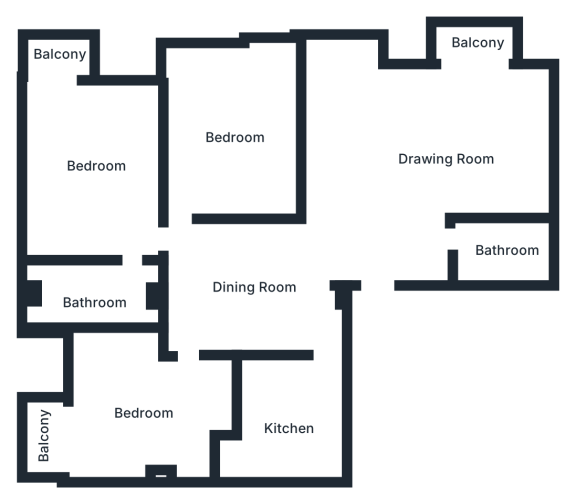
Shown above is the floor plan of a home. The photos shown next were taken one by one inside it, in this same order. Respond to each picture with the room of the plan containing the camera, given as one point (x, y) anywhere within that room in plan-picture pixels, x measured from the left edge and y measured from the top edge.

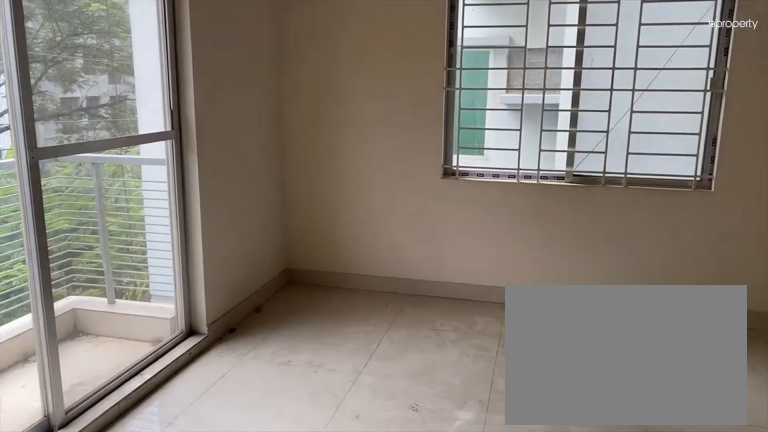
(443, 155)
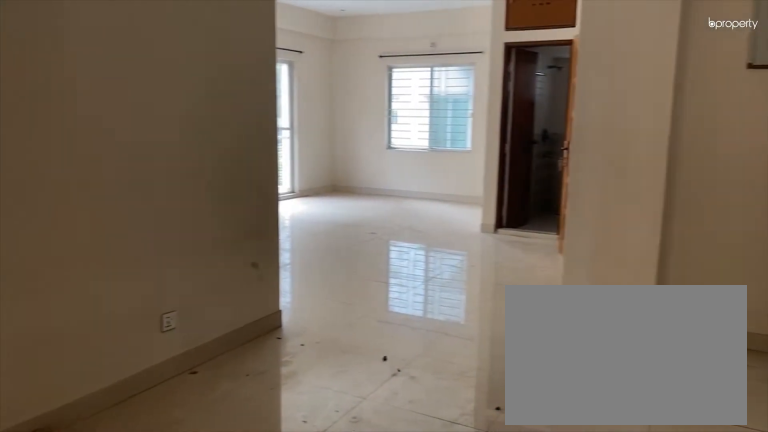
(257, 285)
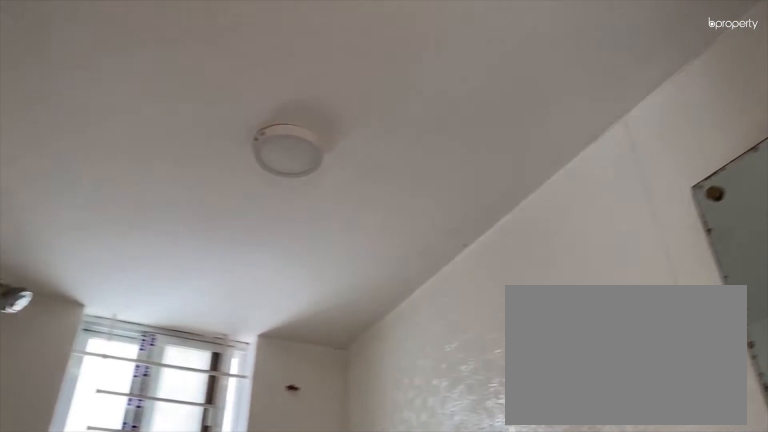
(504, 239)
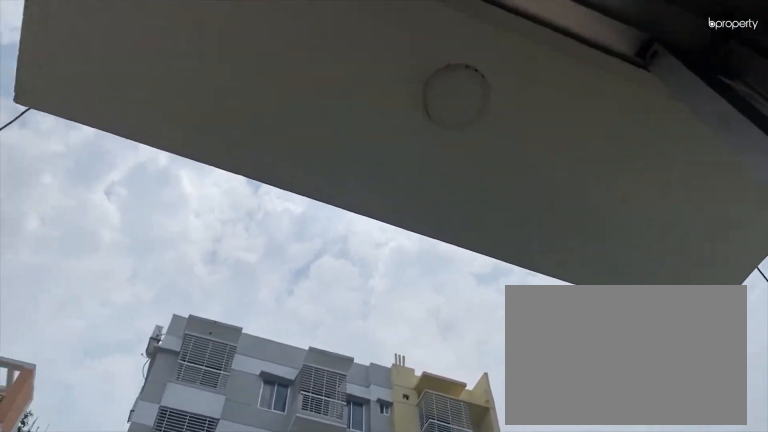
(473, 43)
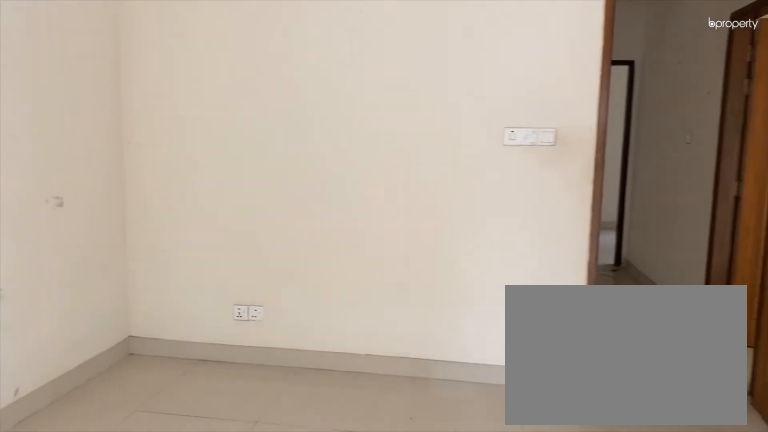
(238, 138)
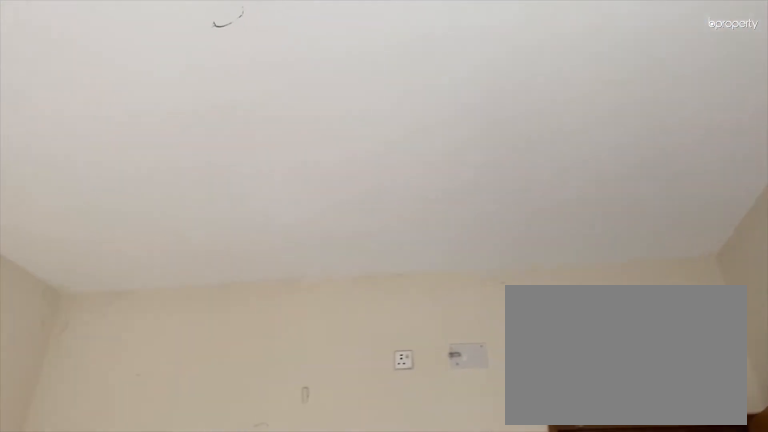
(238, 138)
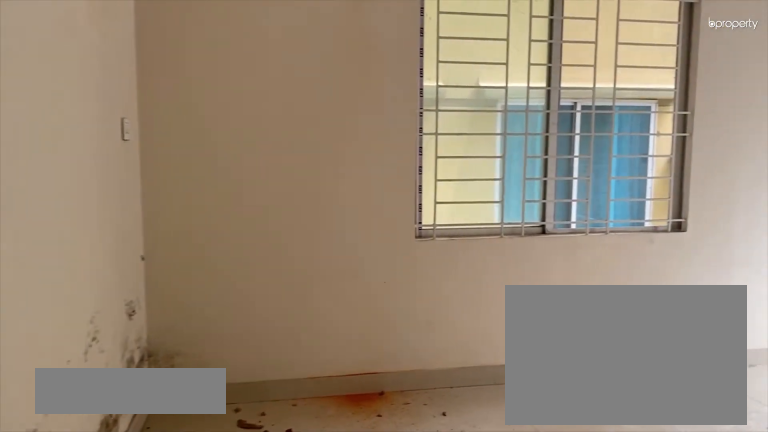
(101, 168)
